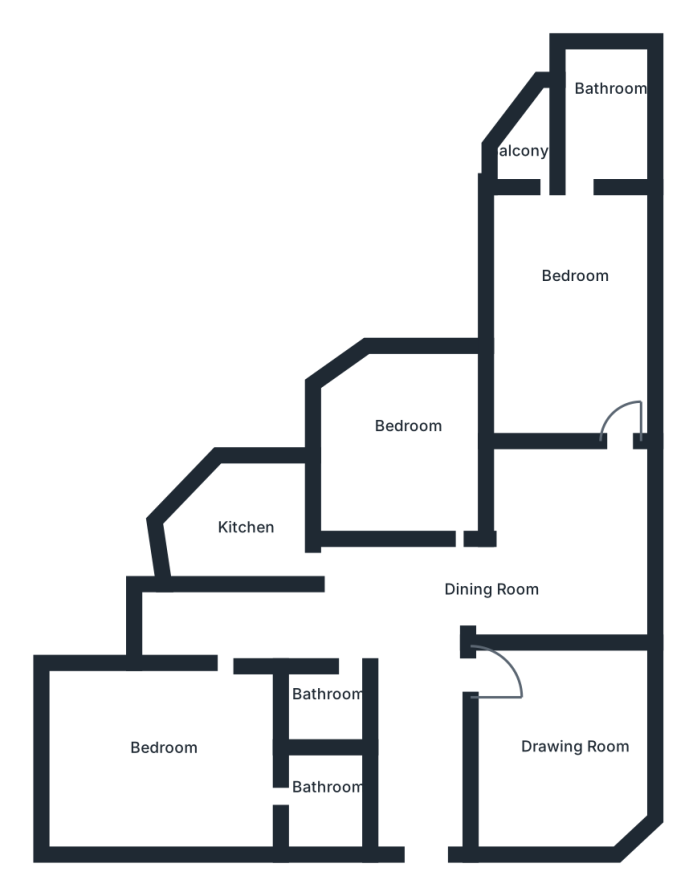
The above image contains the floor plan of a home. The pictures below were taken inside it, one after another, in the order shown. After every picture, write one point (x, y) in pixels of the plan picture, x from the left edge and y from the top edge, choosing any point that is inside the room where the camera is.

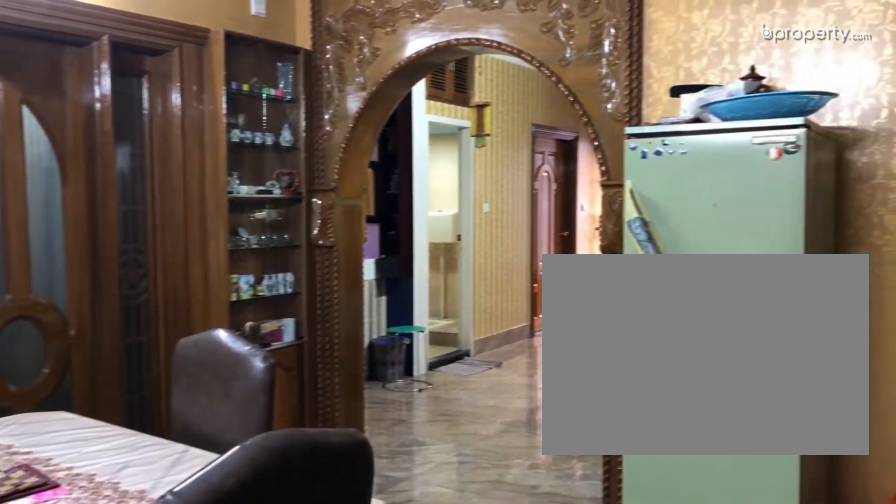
(568, 570)
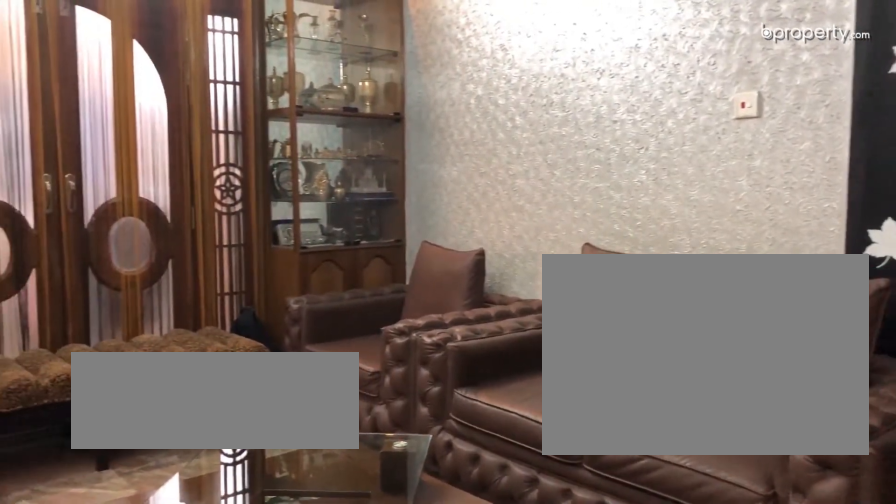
(573, 749)
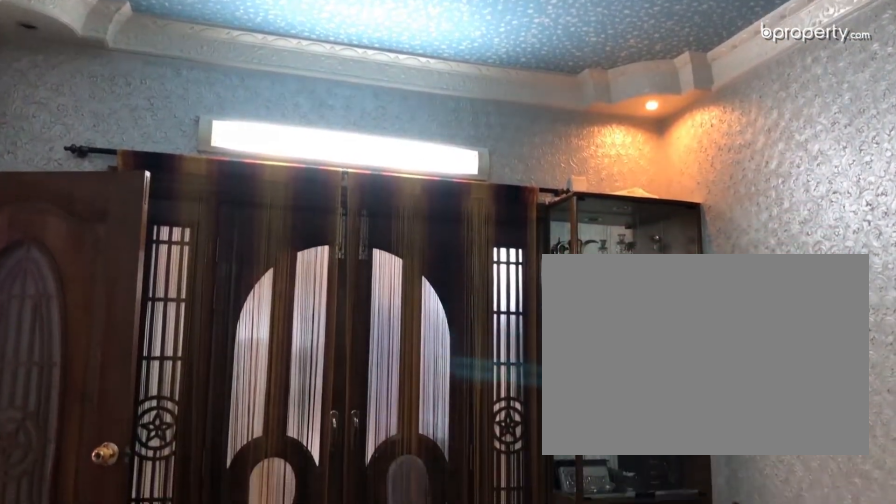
(568, 743)
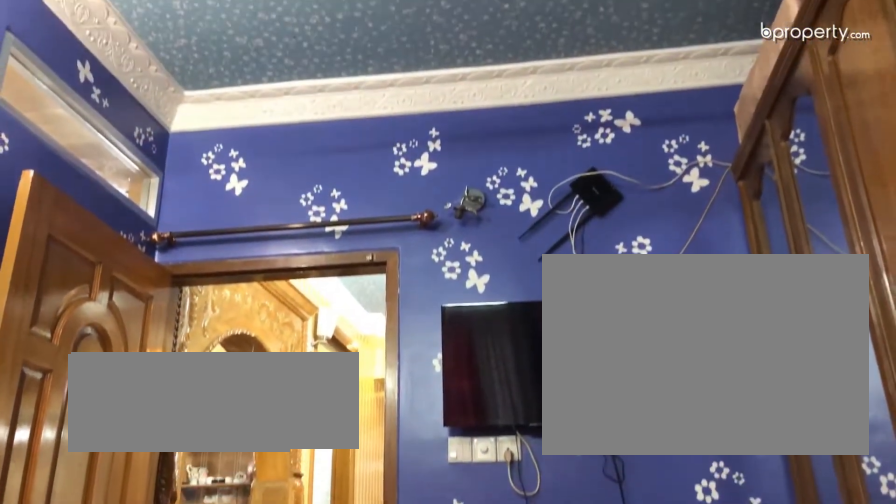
(414, 450)
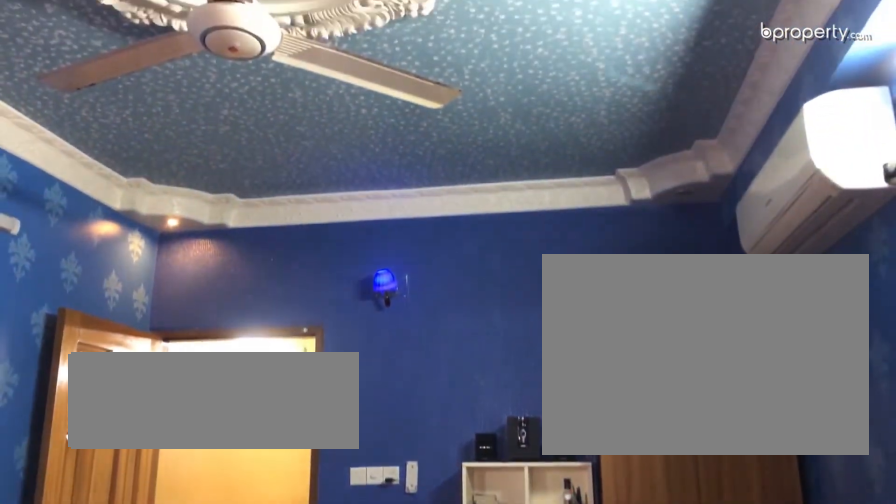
(592, 283)
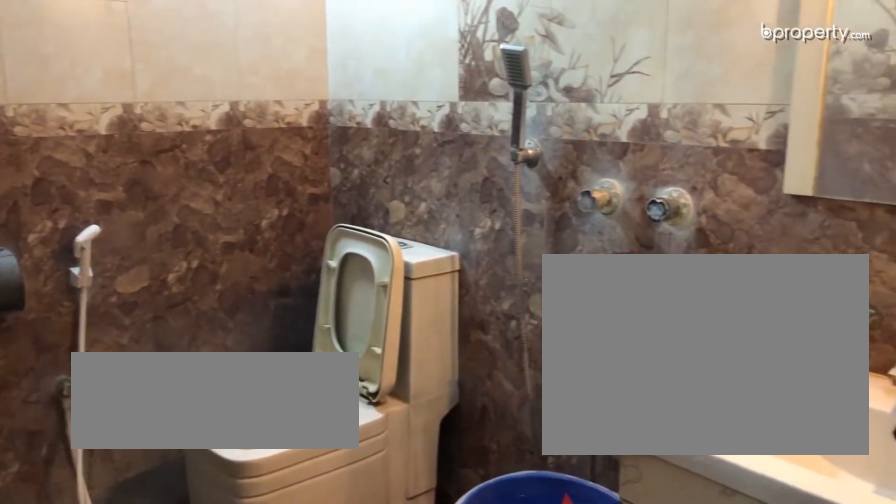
(602, 120)
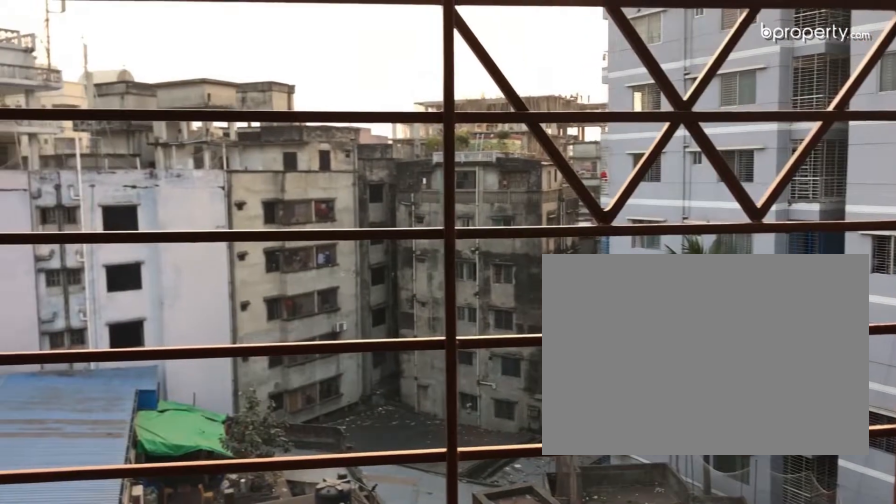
(536, 150)
